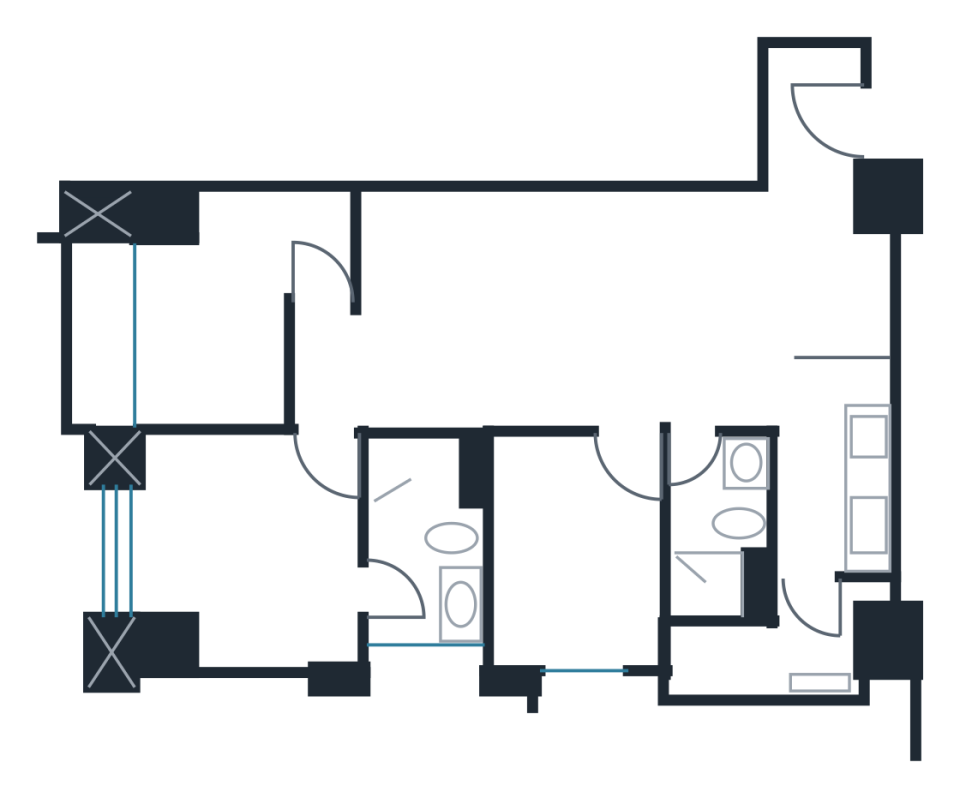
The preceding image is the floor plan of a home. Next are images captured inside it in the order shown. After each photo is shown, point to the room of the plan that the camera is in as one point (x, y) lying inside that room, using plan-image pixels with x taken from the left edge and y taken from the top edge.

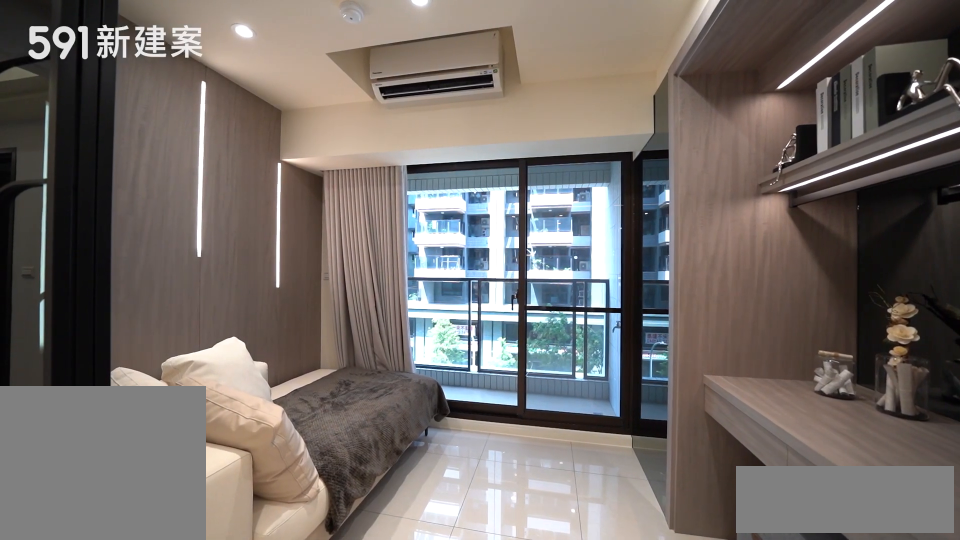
(240, 307)
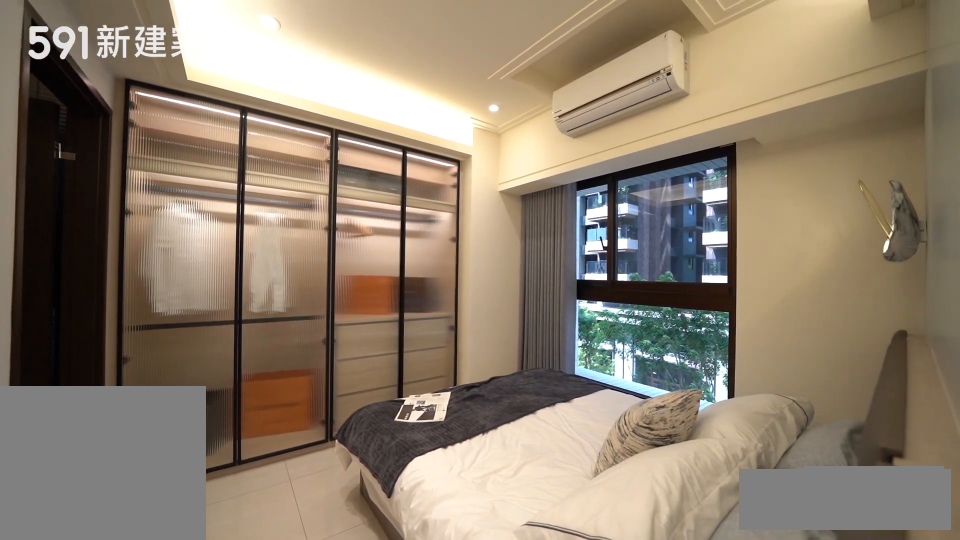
(242, 557)
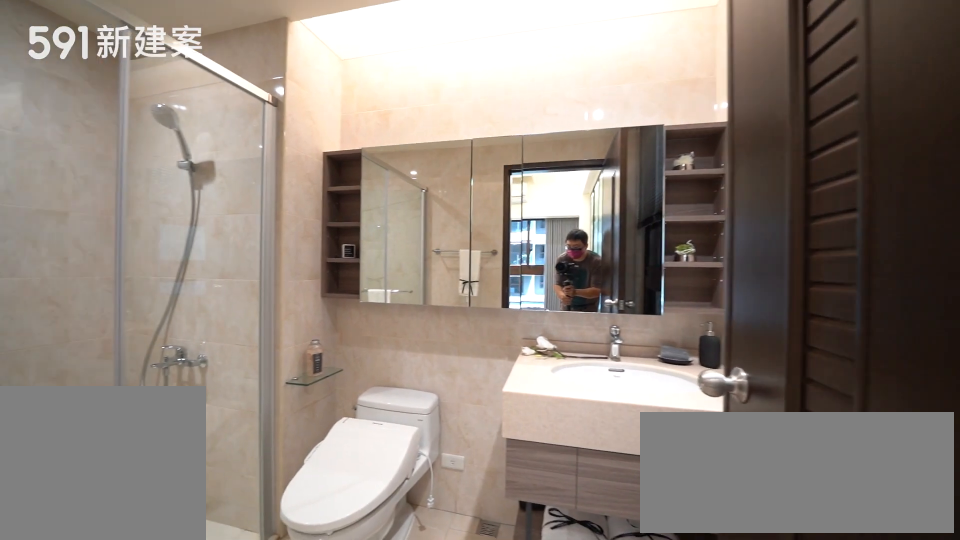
(423, 548)
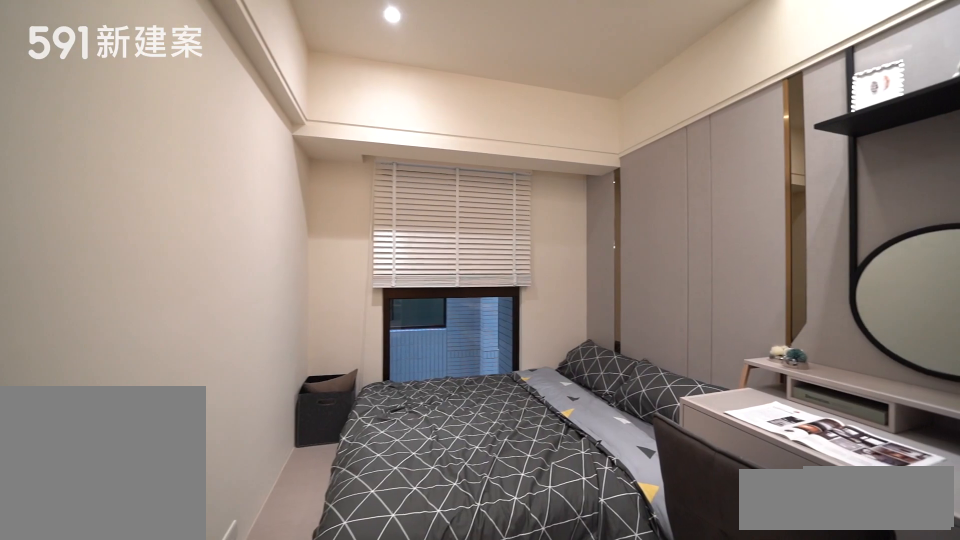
(572, 558)
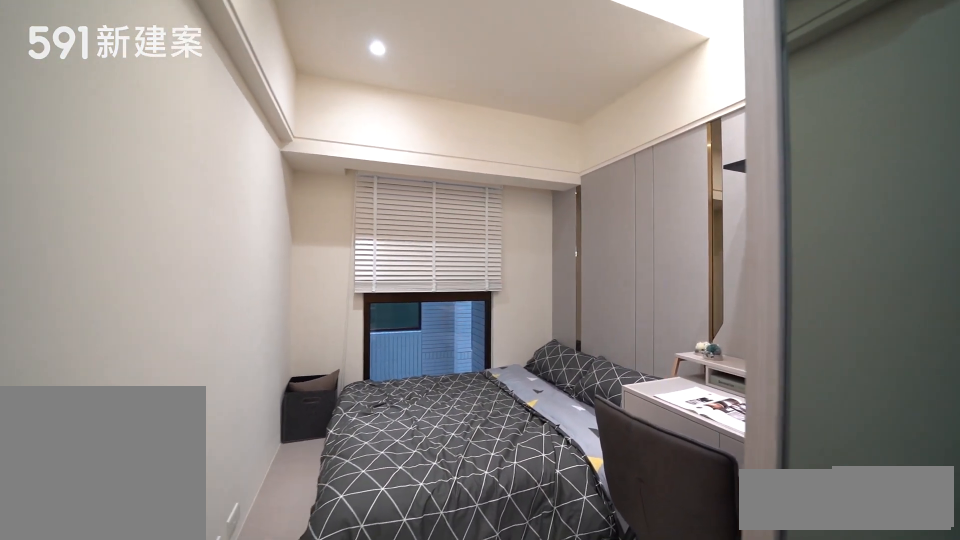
(572, 558)
